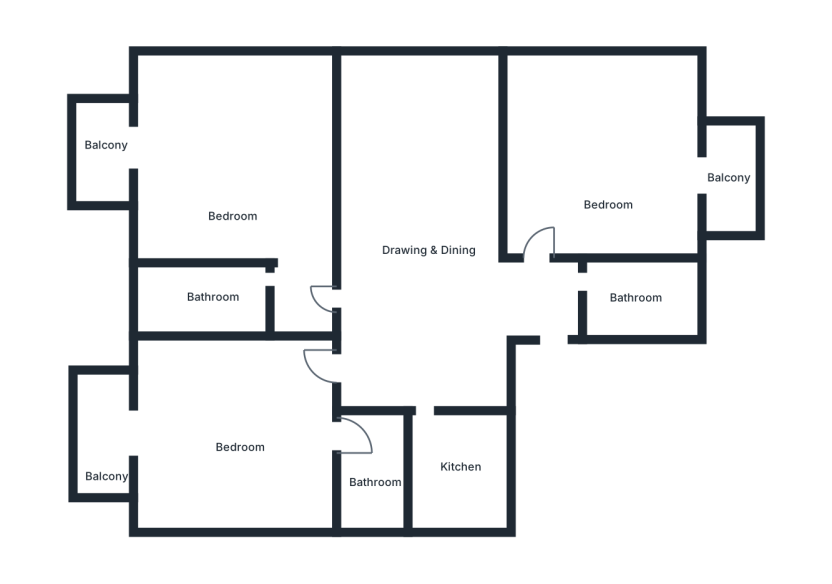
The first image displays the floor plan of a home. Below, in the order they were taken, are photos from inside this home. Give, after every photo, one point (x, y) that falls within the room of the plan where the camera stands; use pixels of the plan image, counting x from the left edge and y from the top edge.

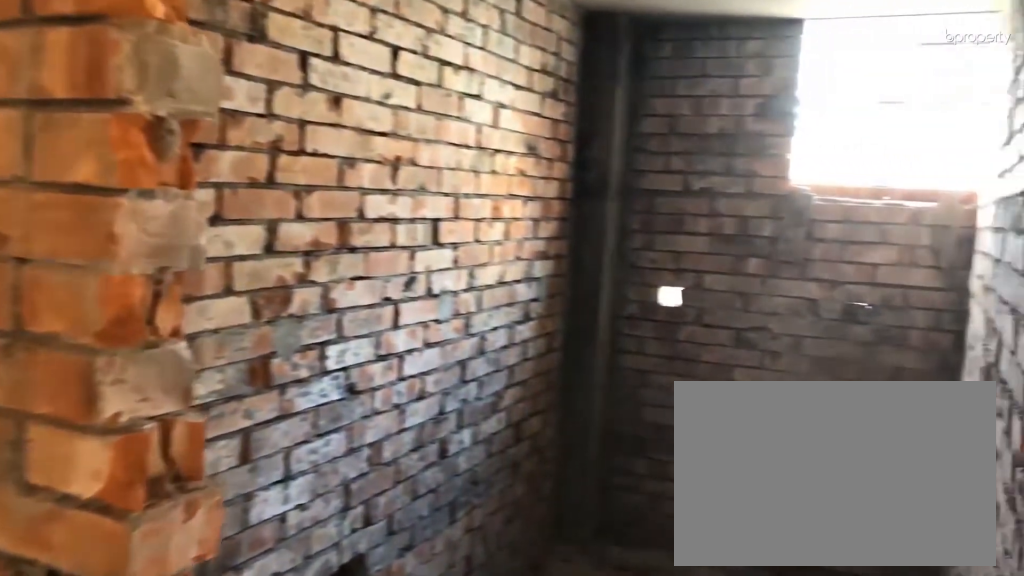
(245, 283)
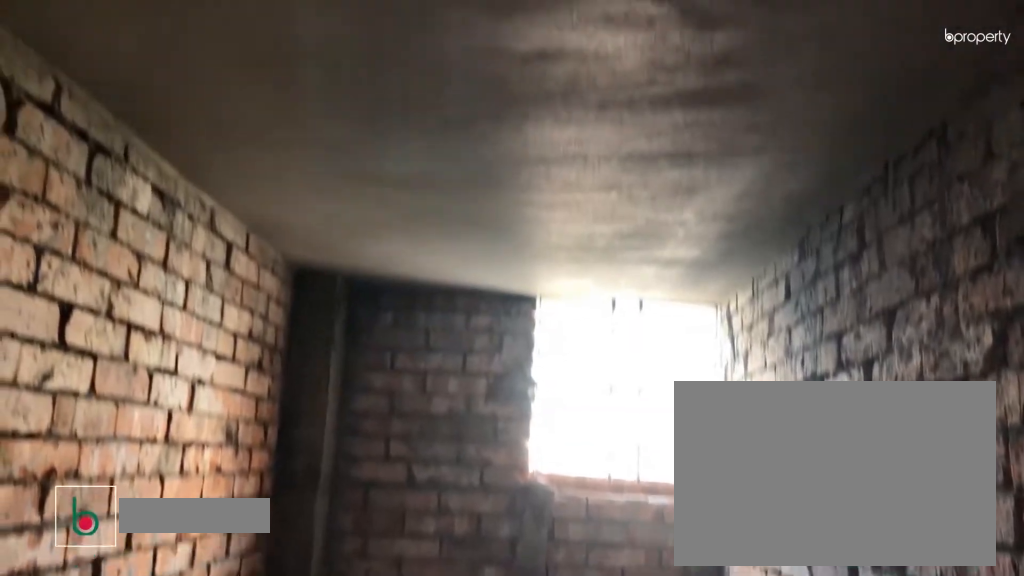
(215, 292)
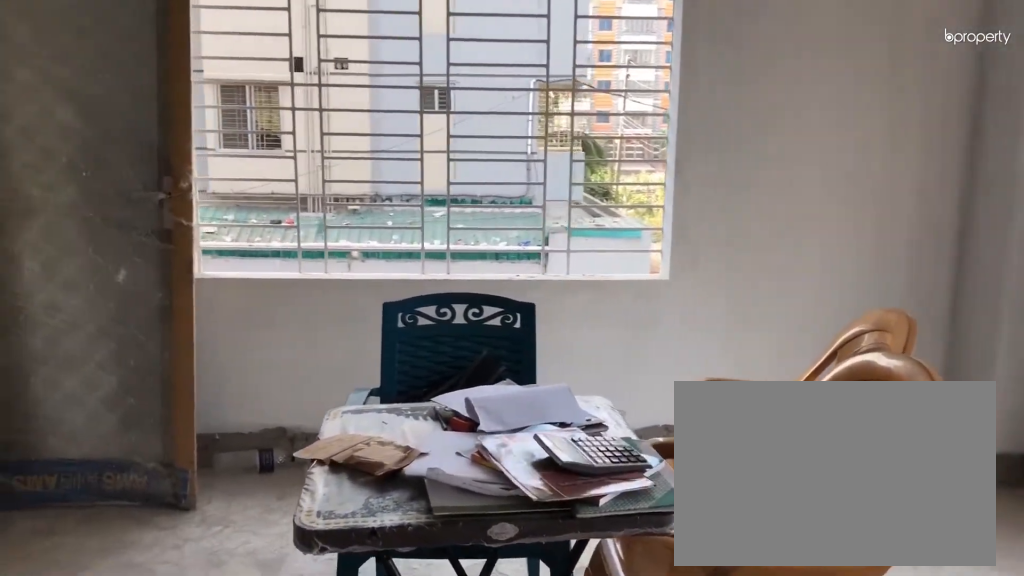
(234, 445)
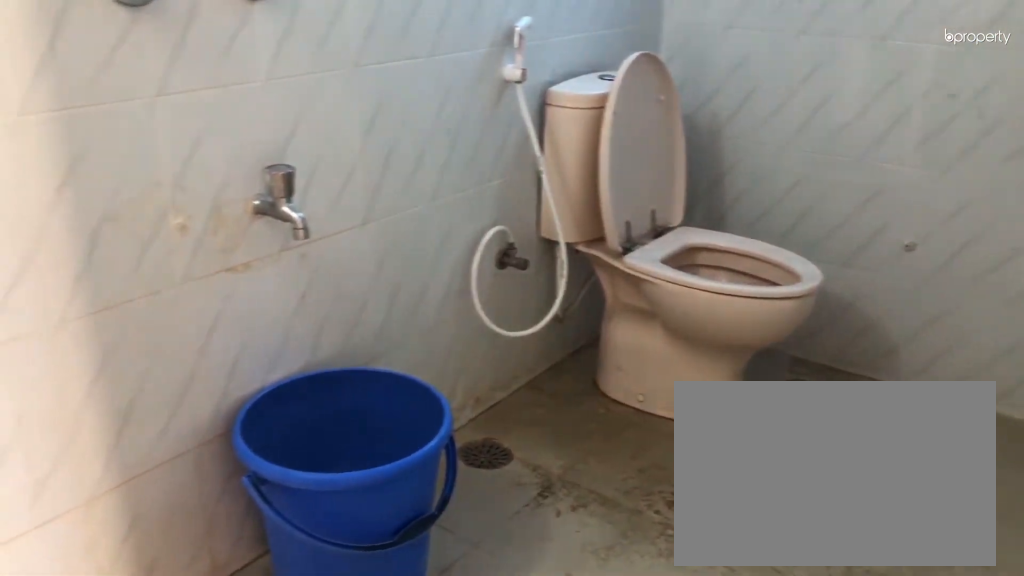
(372, 468)
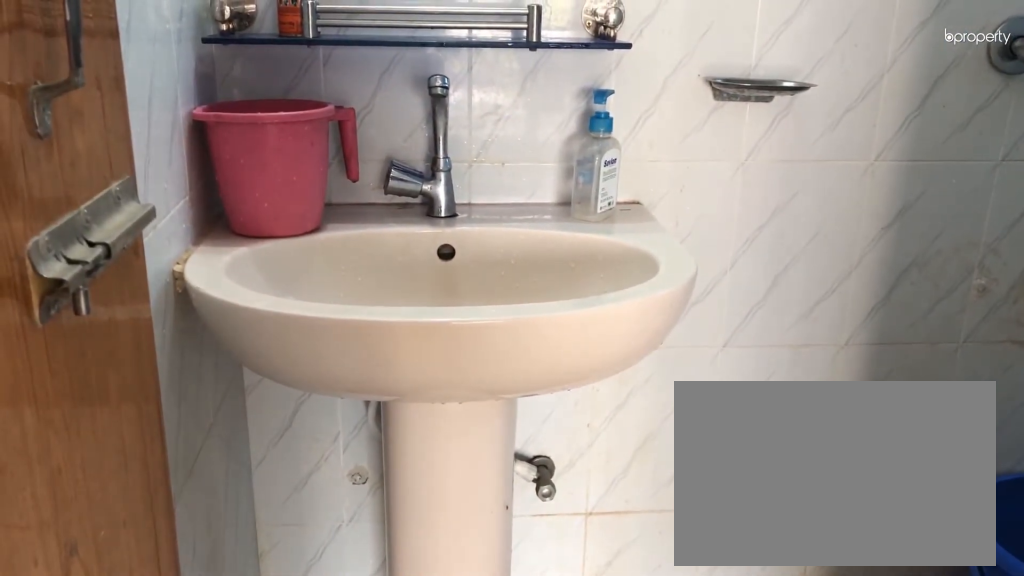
(372, 468)
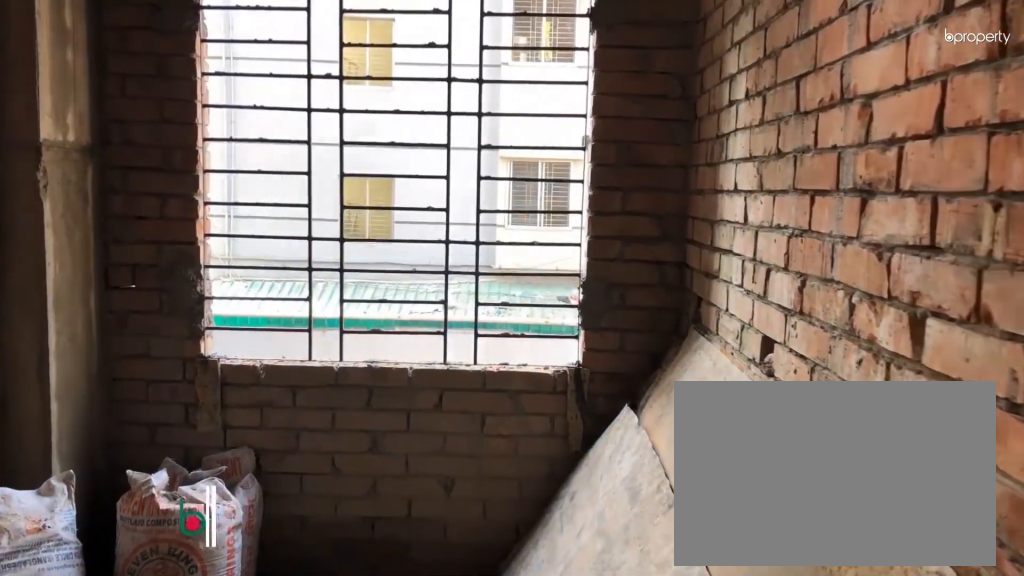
(462, 460)
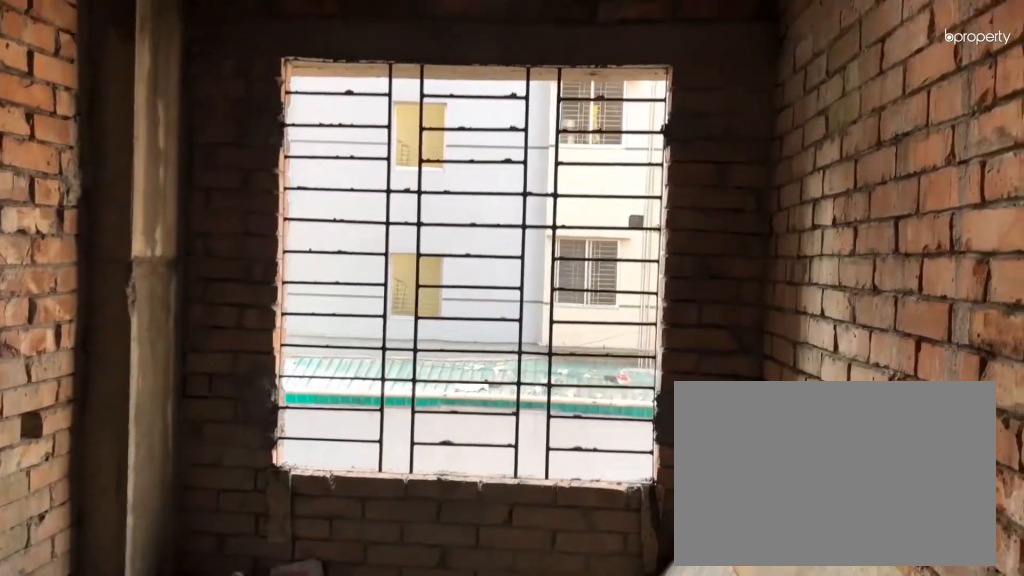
(462, 460)
